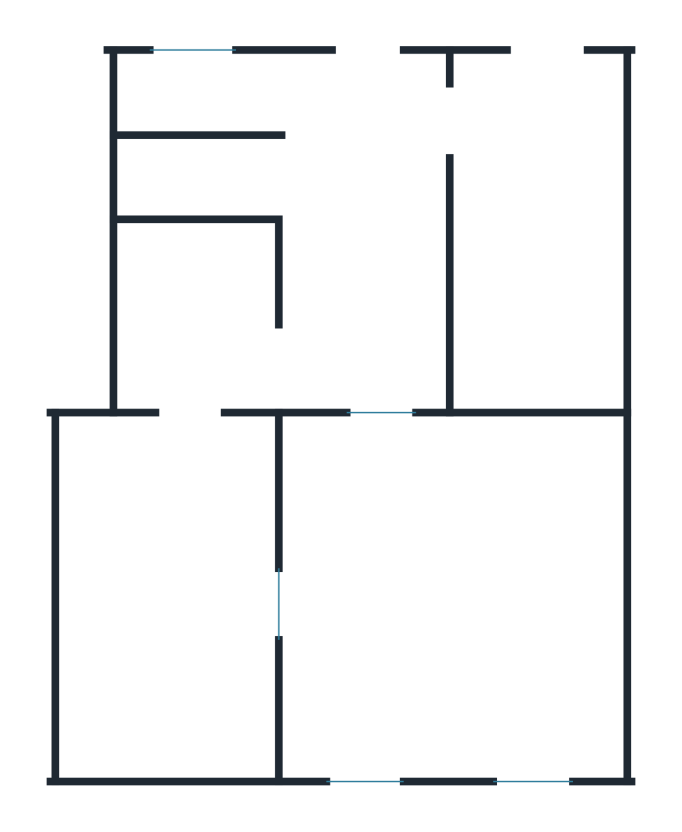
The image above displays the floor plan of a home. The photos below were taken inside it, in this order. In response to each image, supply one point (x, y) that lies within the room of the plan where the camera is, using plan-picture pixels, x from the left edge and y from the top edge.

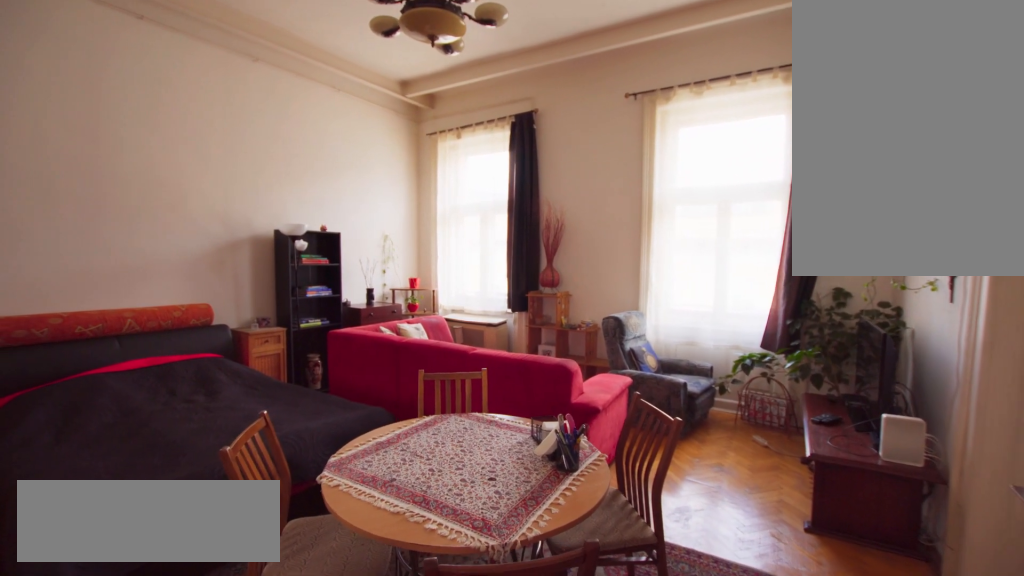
(448, 595)
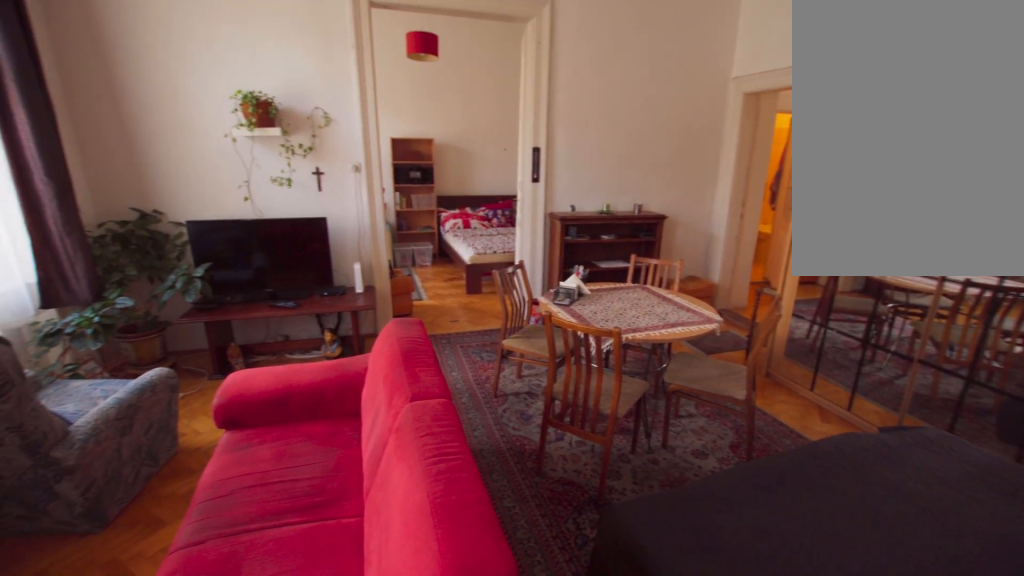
(448, 594)
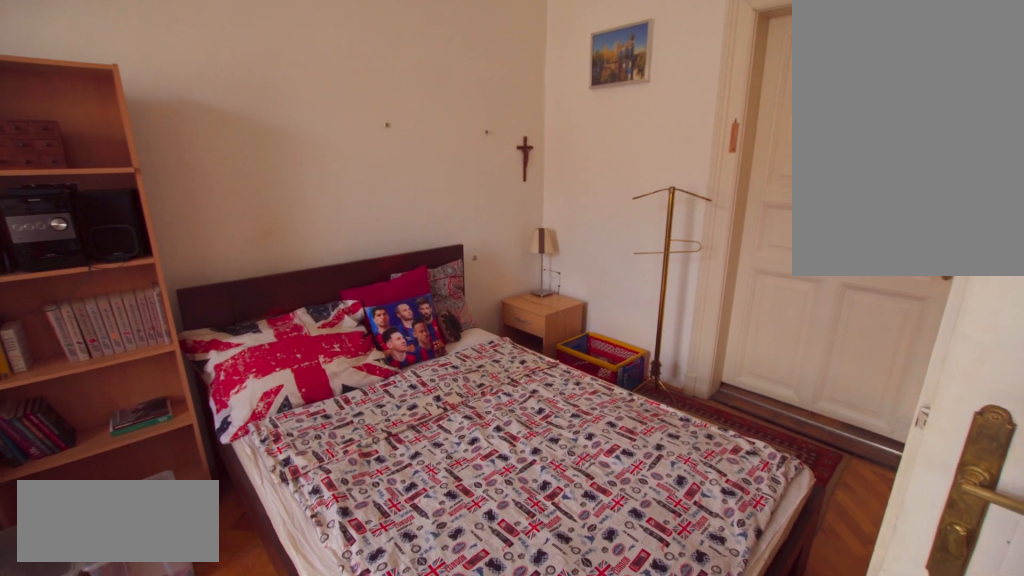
(153, 594)
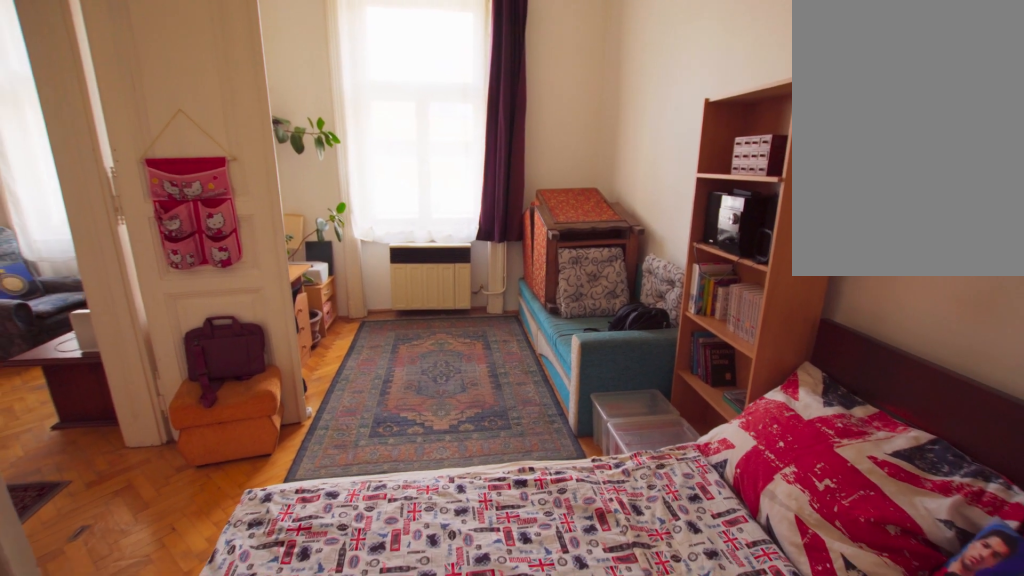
(152, 594)
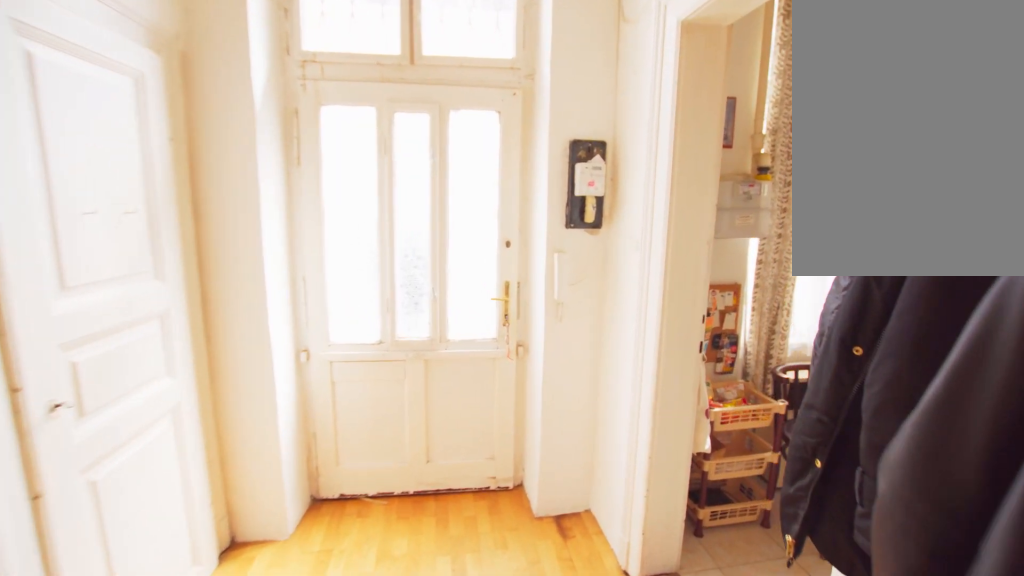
(373, 239)
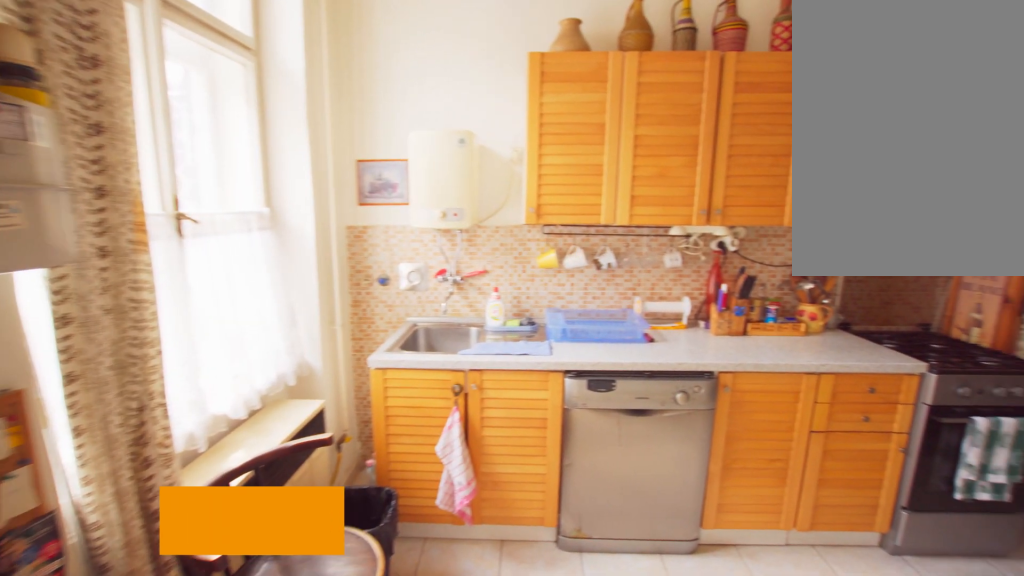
(549, 233)
